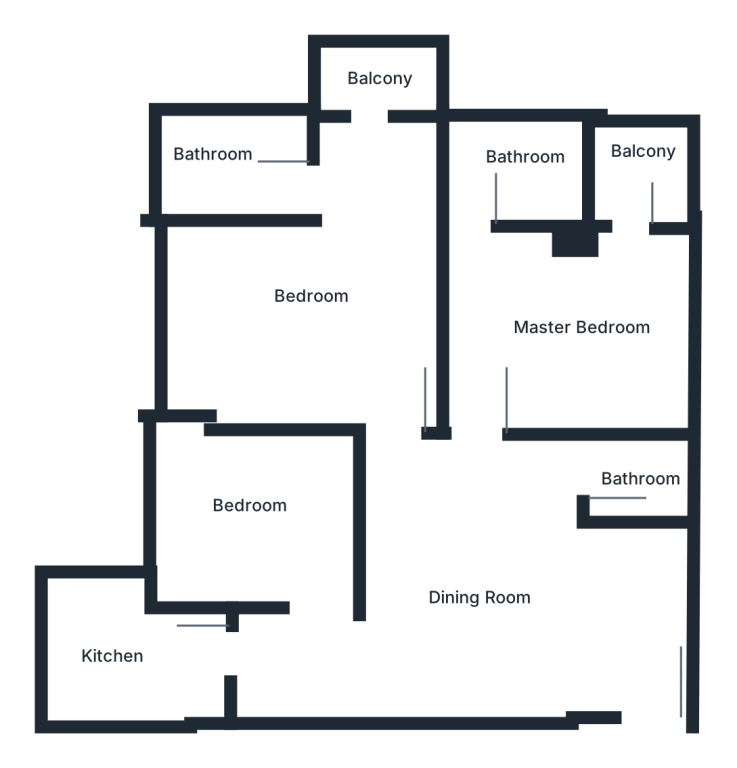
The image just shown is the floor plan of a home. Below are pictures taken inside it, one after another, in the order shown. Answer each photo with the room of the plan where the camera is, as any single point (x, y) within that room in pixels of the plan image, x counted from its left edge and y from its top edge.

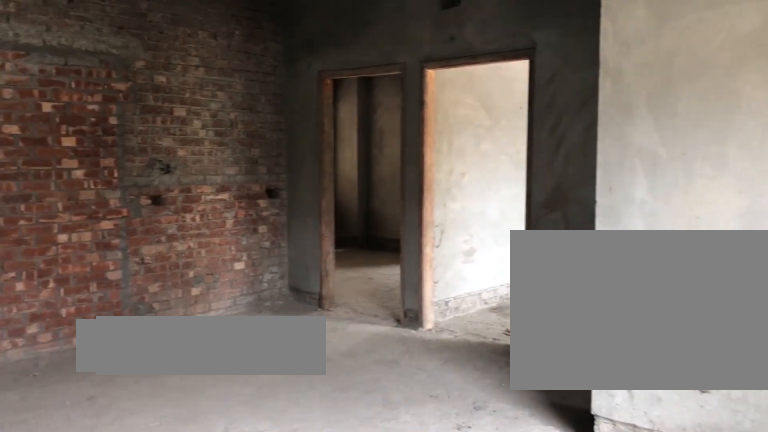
(483, 566)
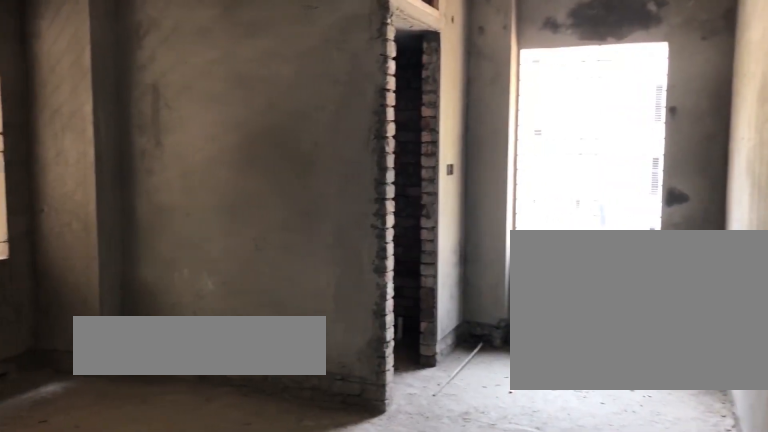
(302, 306)
